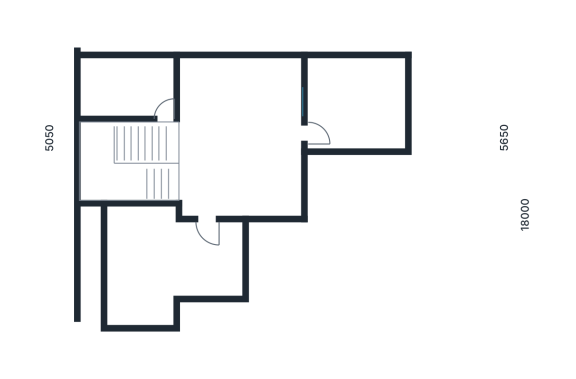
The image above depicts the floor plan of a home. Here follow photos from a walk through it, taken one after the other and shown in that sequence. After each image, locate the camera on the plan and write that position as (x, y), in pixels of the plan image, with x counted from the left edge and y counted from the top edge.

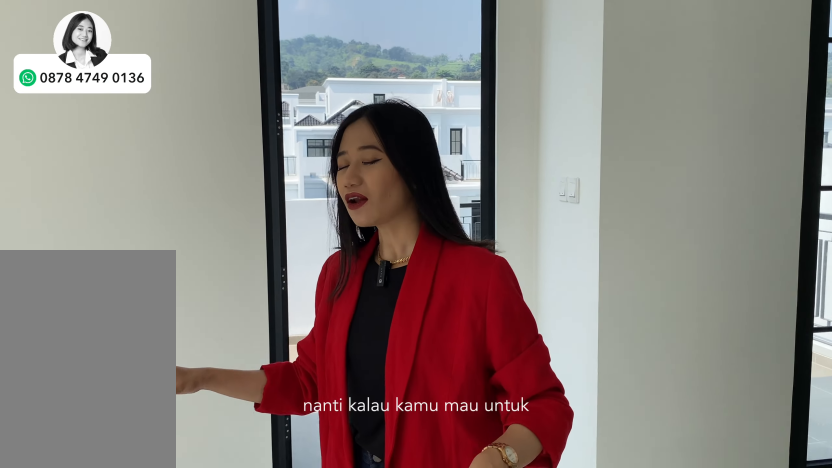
(224, 162)
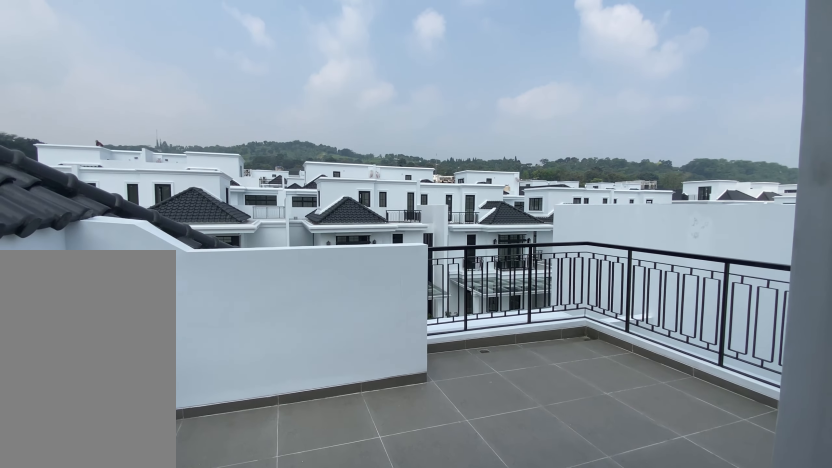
(156, 261)
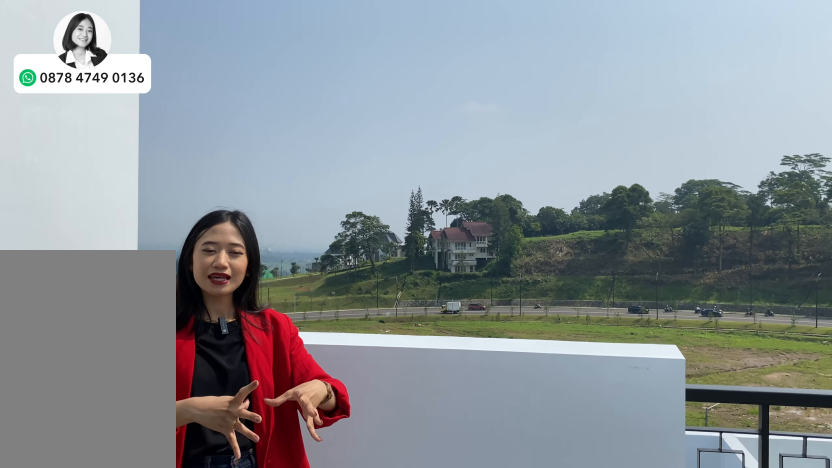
(355, 93)
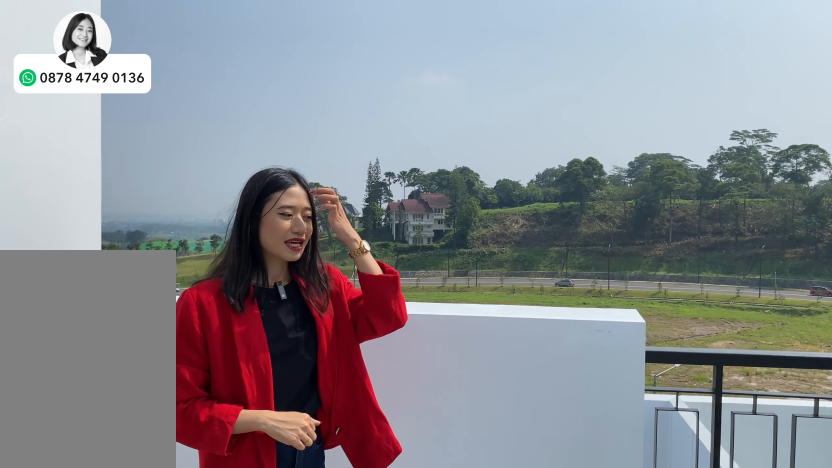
(355, 93)
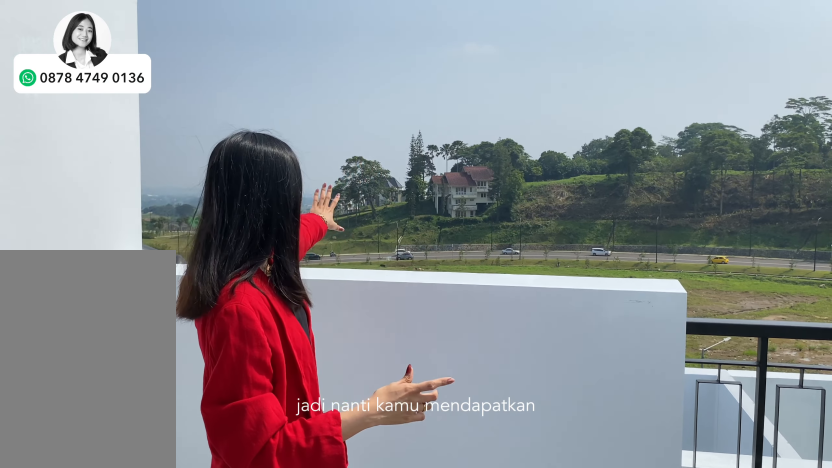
(355, 93)
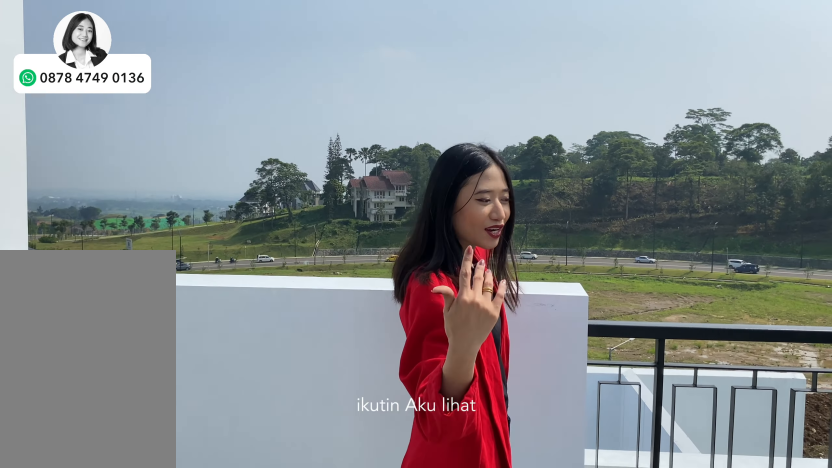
(355, 93)
